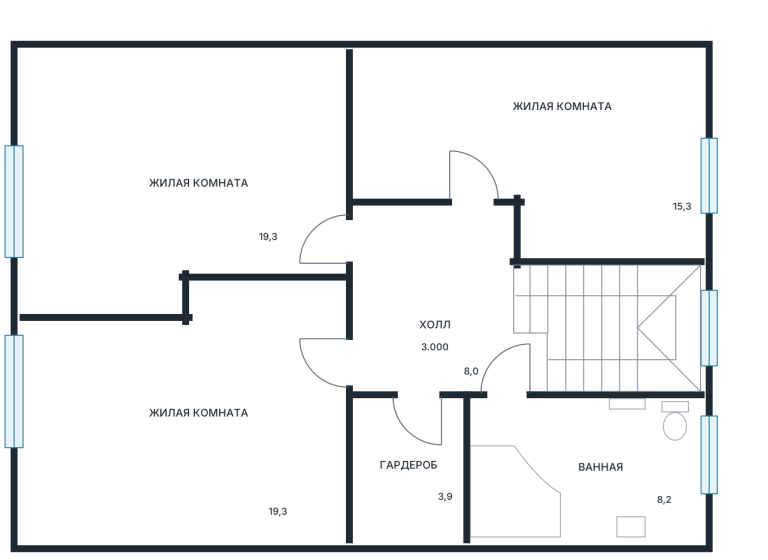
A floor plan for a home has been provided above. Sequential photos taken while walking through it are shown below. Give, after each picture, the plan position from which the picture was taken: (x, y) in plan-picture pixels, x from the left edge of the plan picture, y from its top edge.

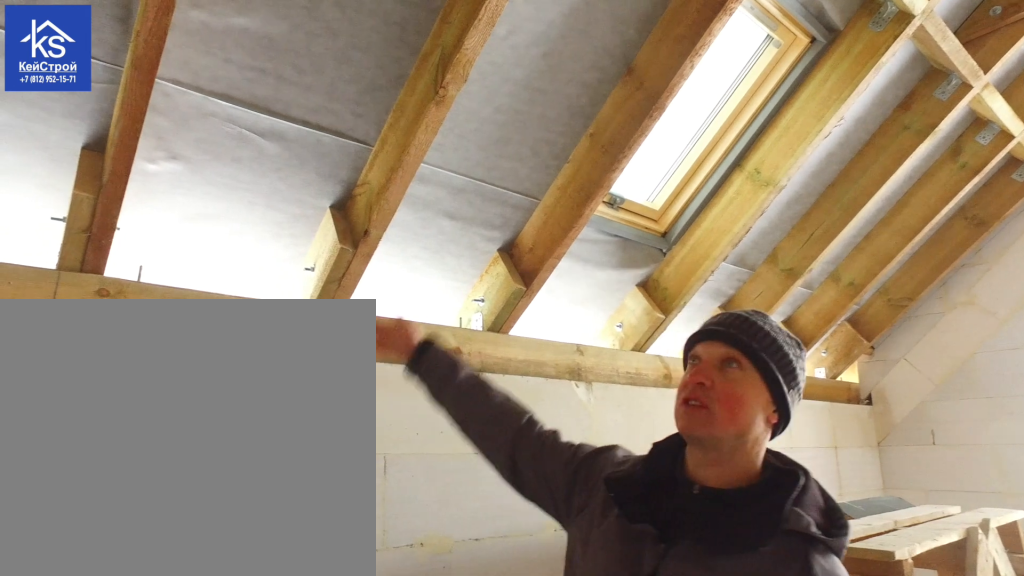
(510, 156)
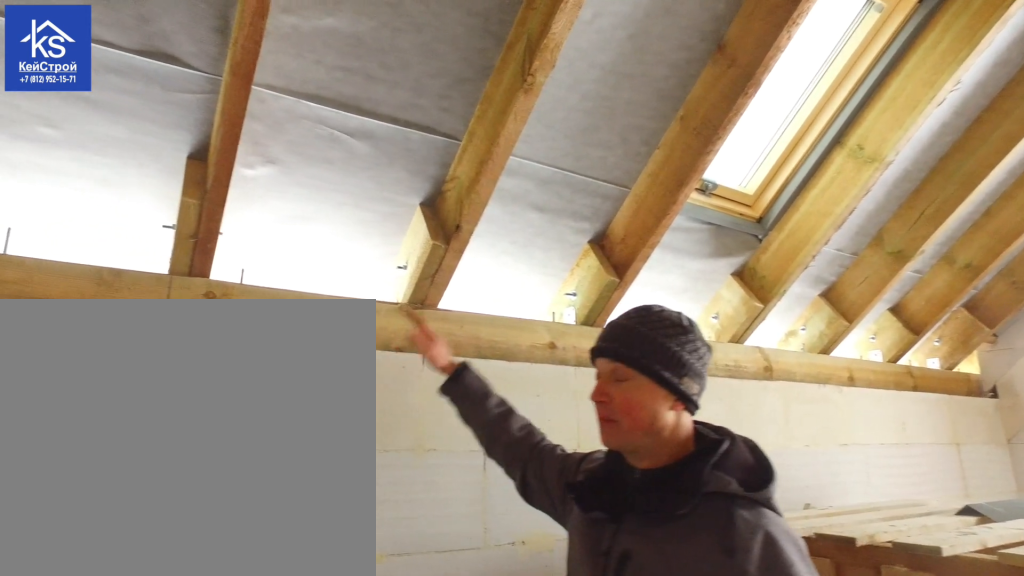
(520, 146)
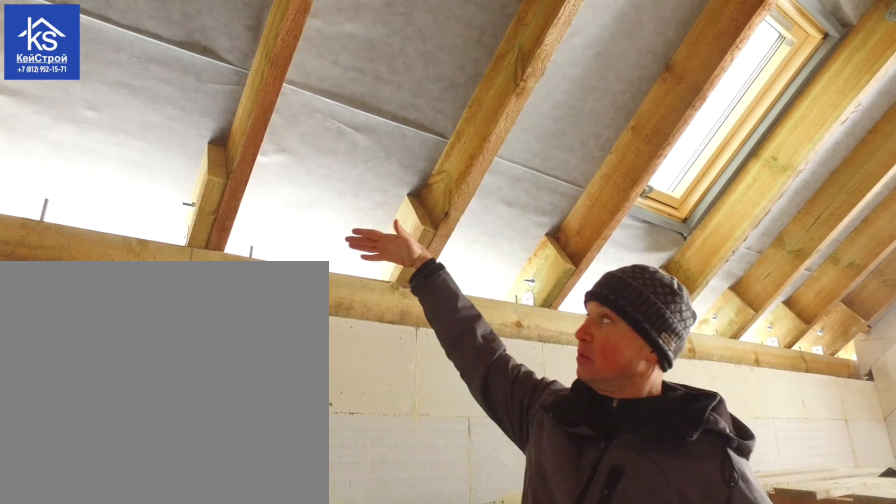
(532, 130)
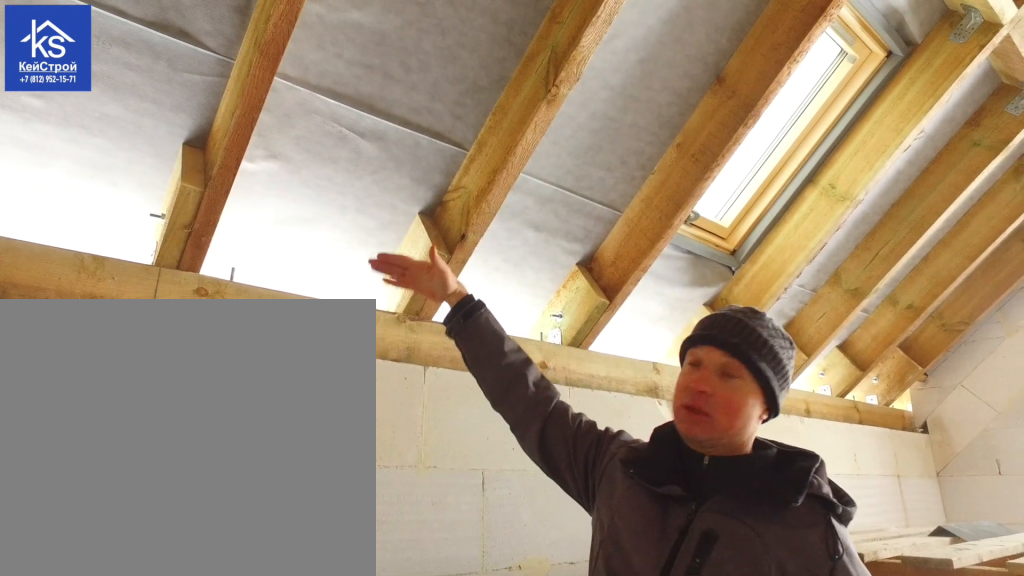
(533, 130)
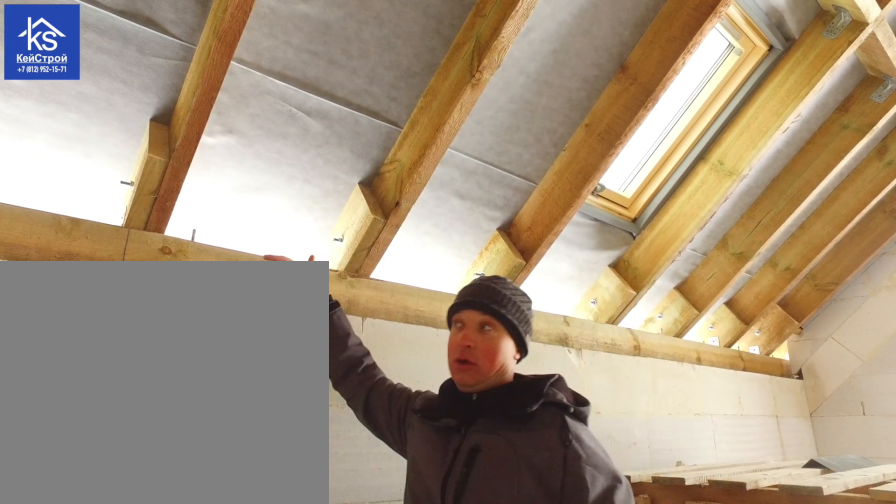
(534, 131)
